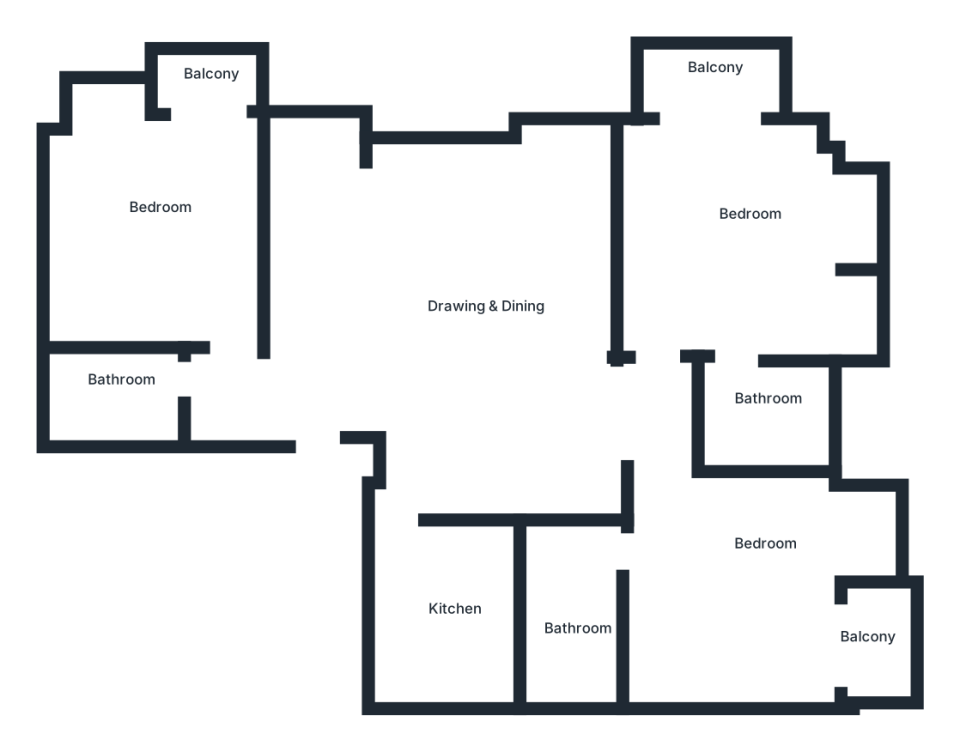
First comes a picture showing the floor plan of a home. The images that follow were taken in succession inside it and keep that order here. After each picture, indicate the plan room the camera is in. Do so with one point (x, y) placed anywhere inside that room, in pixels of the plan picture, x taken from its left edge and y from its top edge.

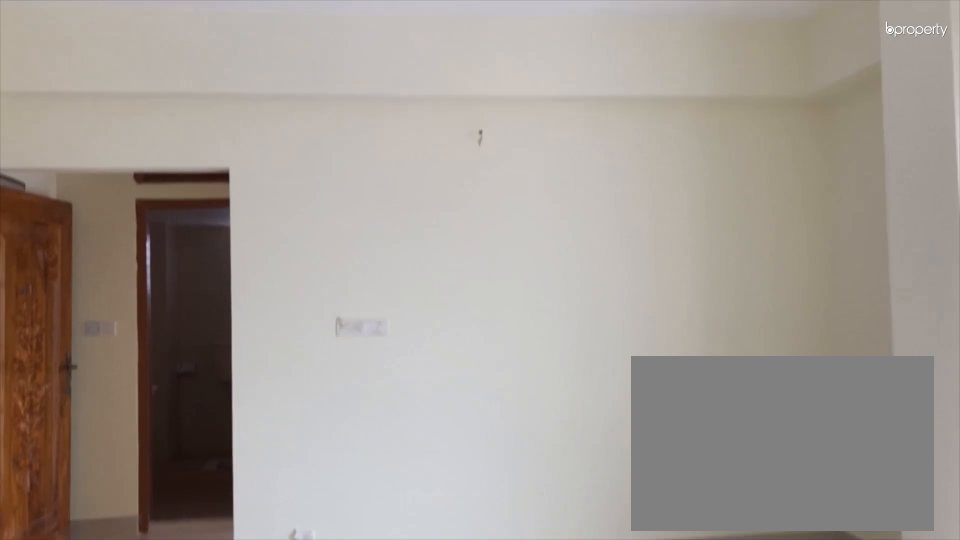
(464, 363)
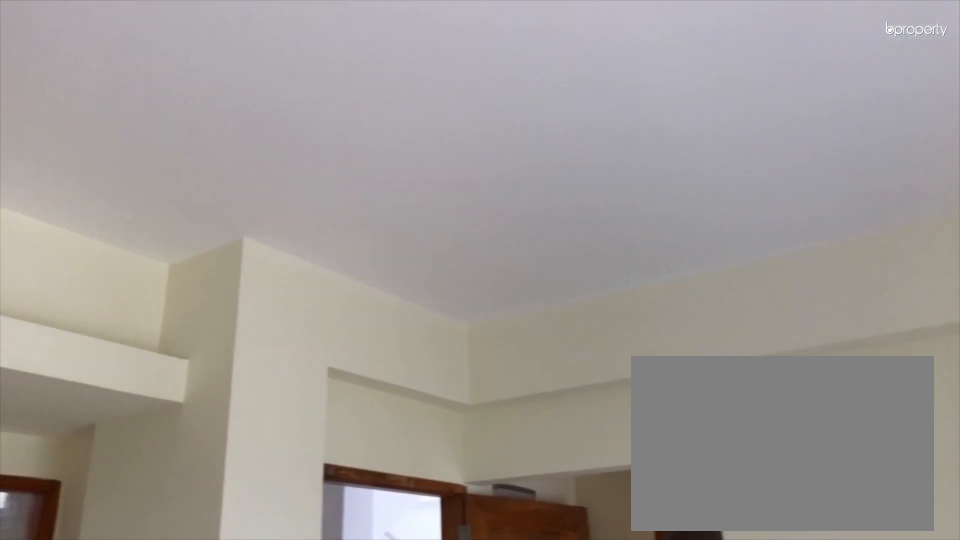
(464, 363)
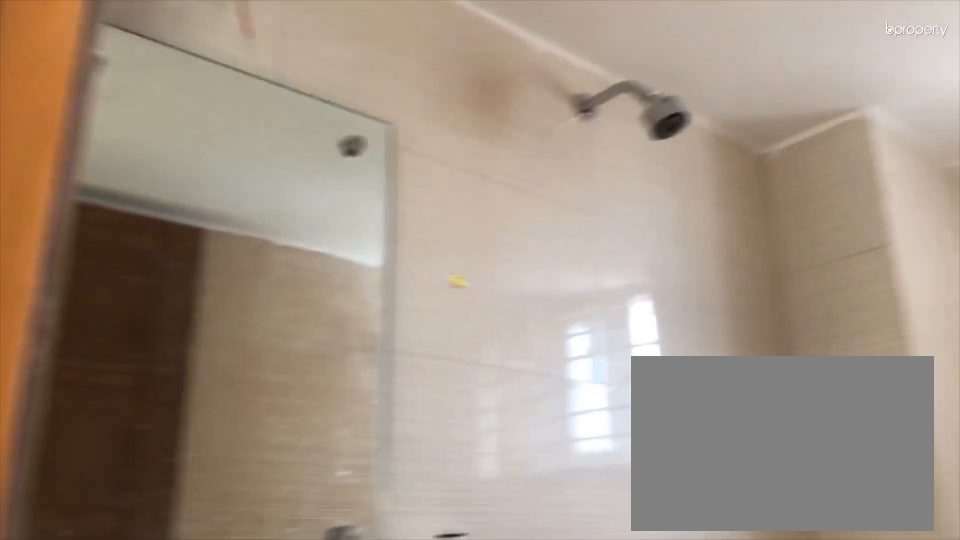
(122, 382)
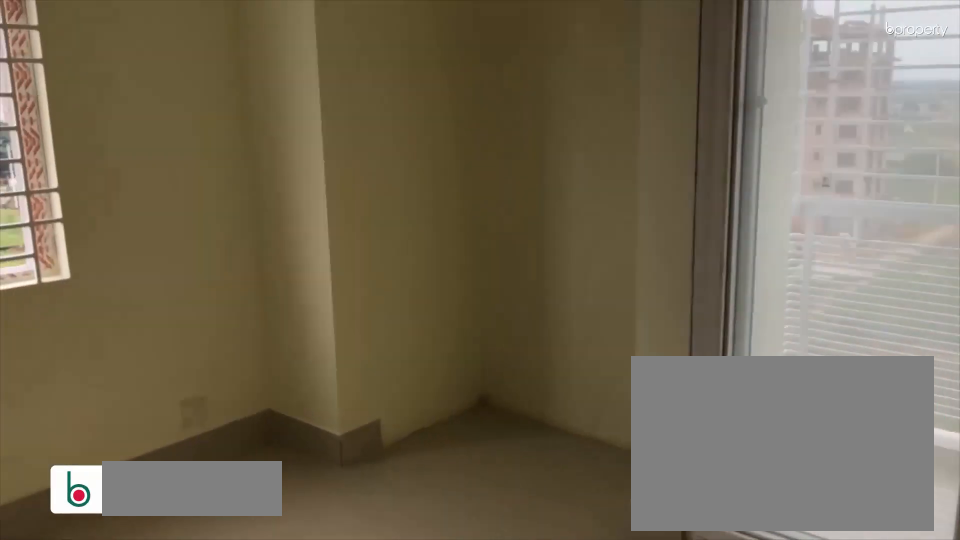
(173, 223)
